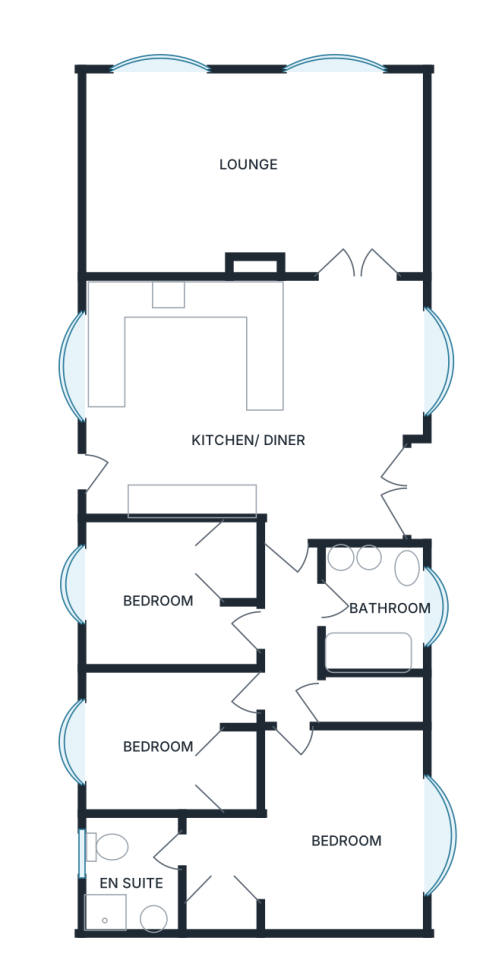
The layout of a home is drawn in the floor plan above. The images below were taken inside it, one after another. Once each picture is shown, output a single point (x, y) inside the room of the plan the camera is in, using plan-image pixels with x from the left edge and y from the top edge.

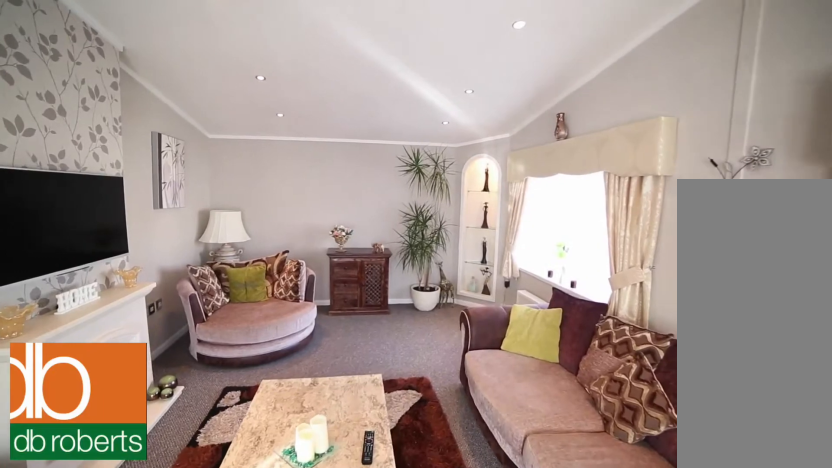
(256, 169)
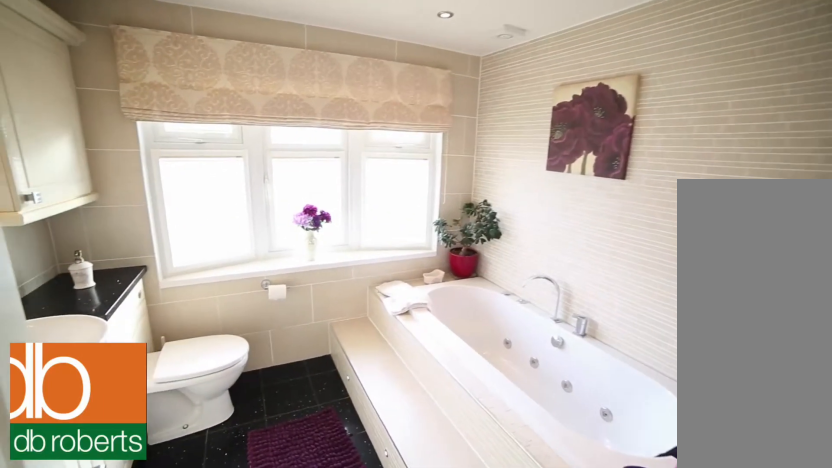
(381, 607)
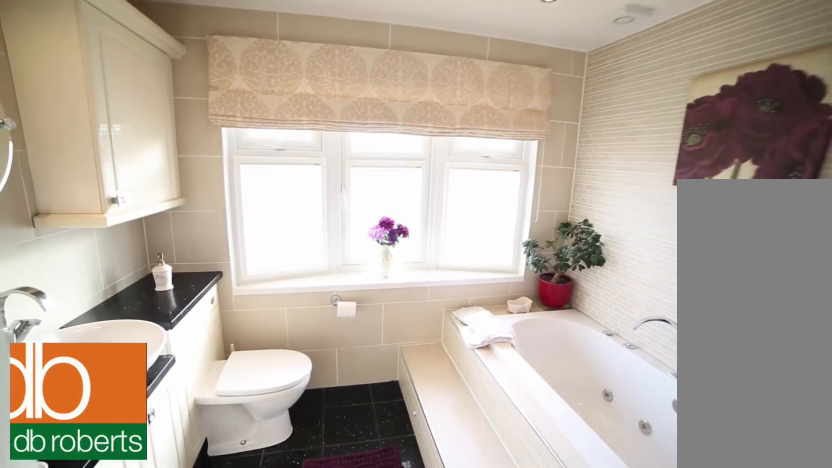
(381, 607)
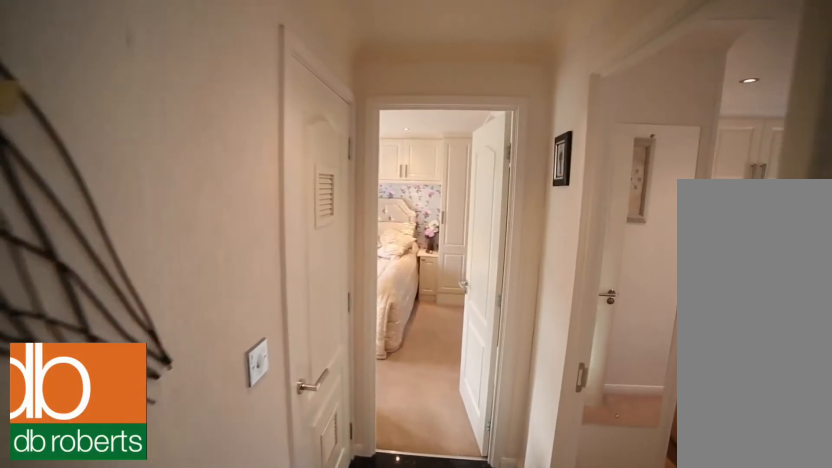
(289, 643)
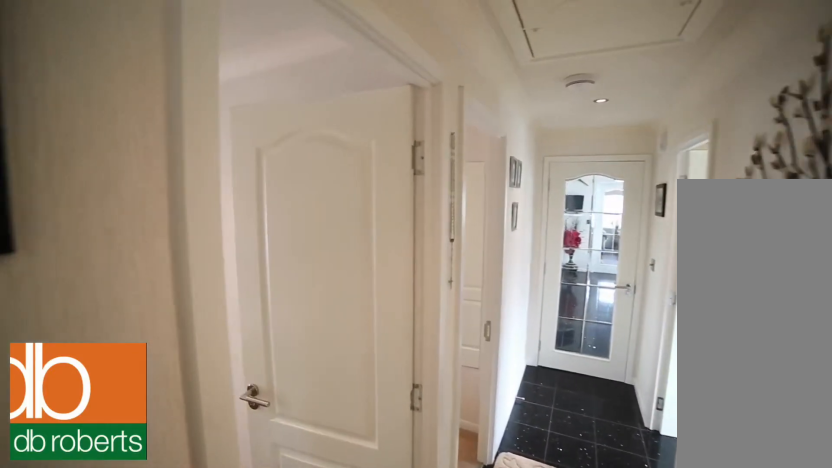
(289, 643)
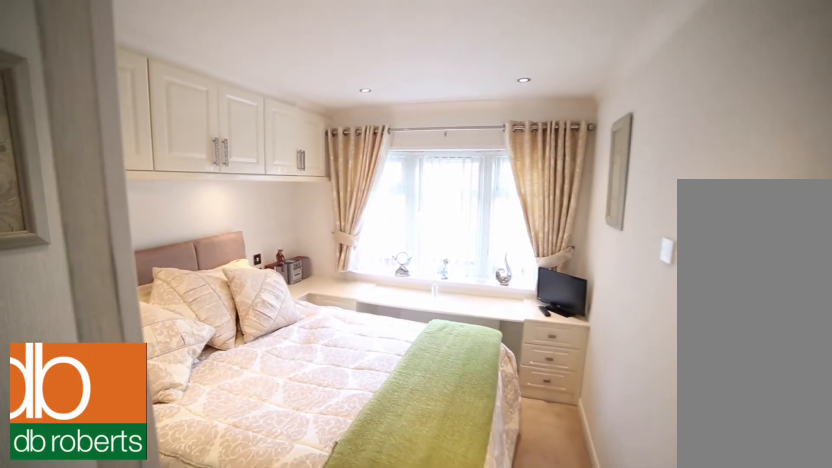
(165, 741)
